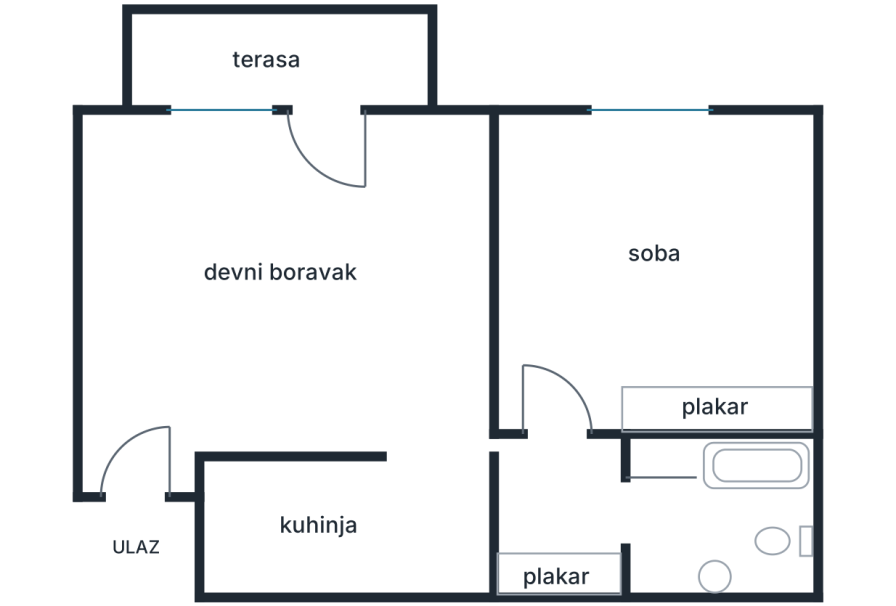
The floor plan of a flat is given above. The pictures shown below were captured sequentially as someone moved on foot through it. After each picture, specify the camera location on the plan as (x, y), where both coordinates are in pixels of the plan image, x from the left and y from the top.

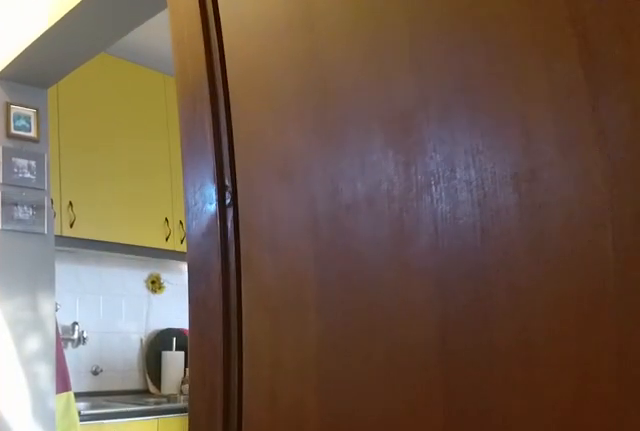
(571, 374)
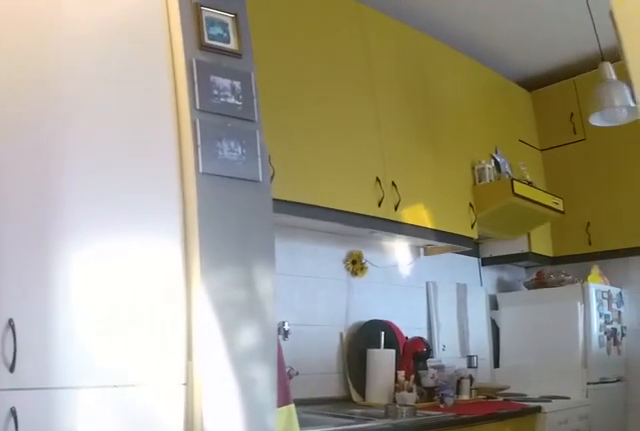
(569, 423)
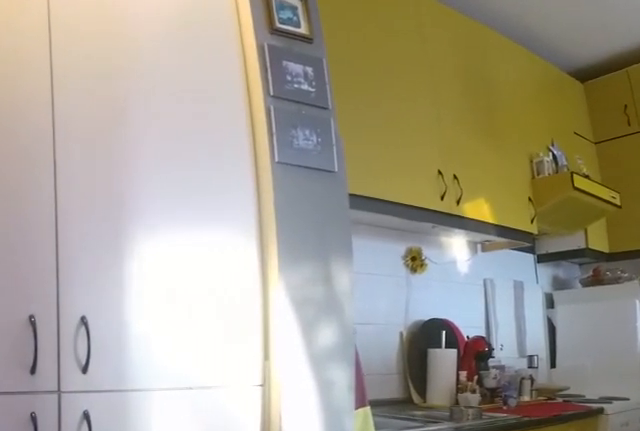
(567, 432)
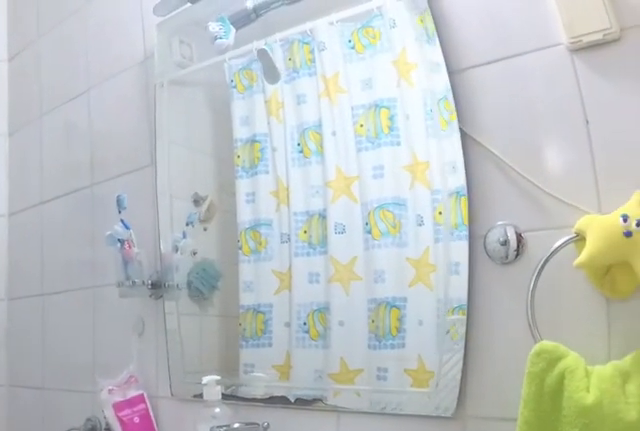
(656, 484)
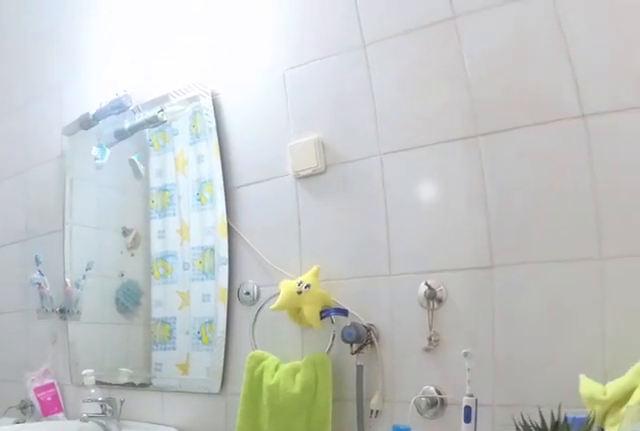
(596, 451)
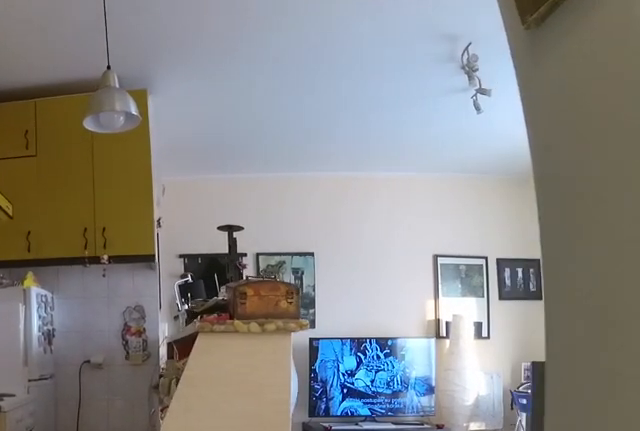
(524, 492)
